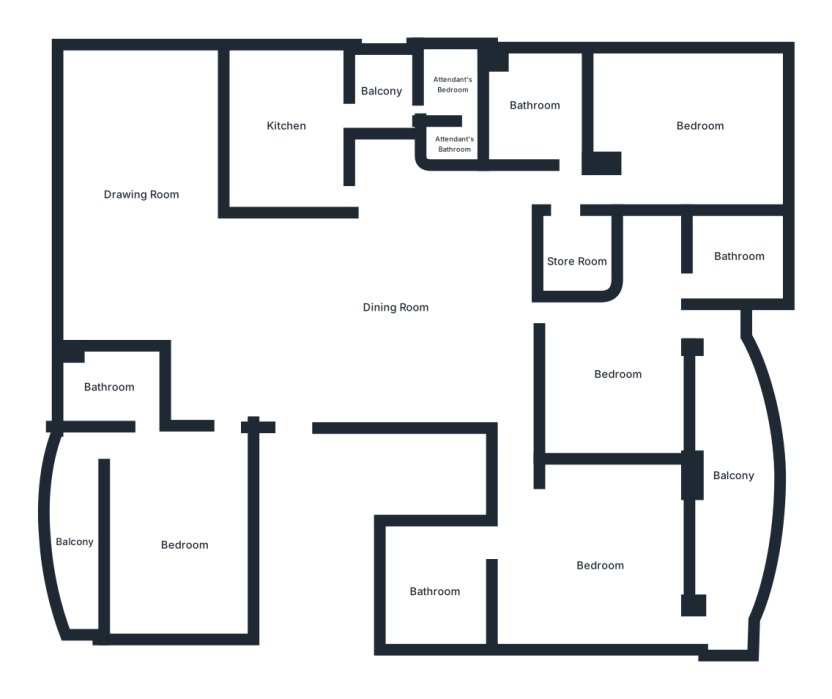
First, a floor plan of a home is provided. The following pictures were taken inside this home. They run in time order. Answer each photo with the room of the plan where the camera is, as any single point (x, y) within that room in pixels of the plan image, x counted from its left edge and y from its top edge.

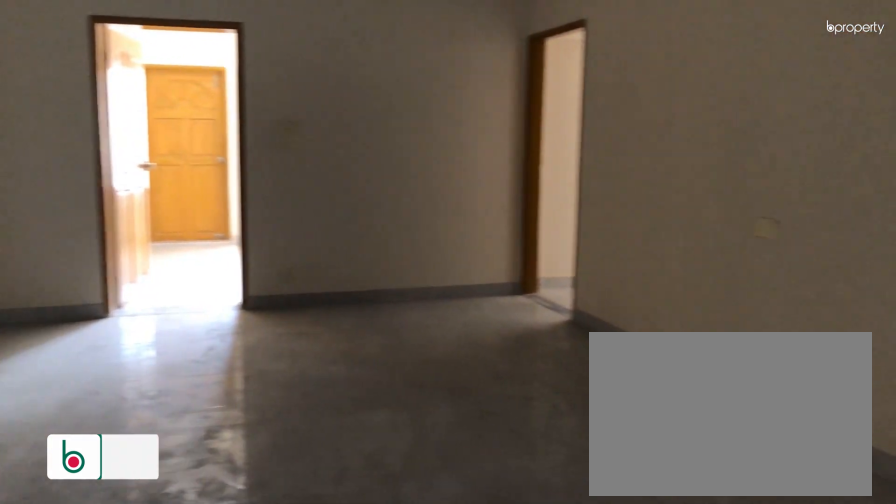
(396, 306)
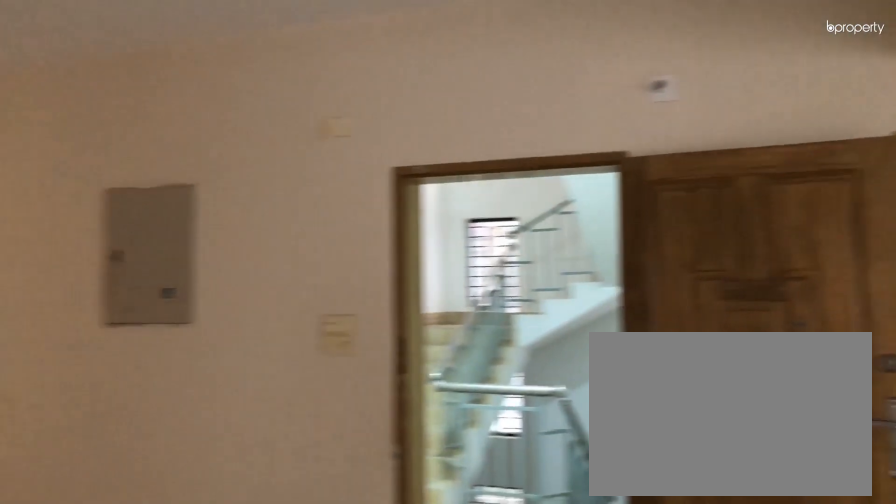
(396, 306)
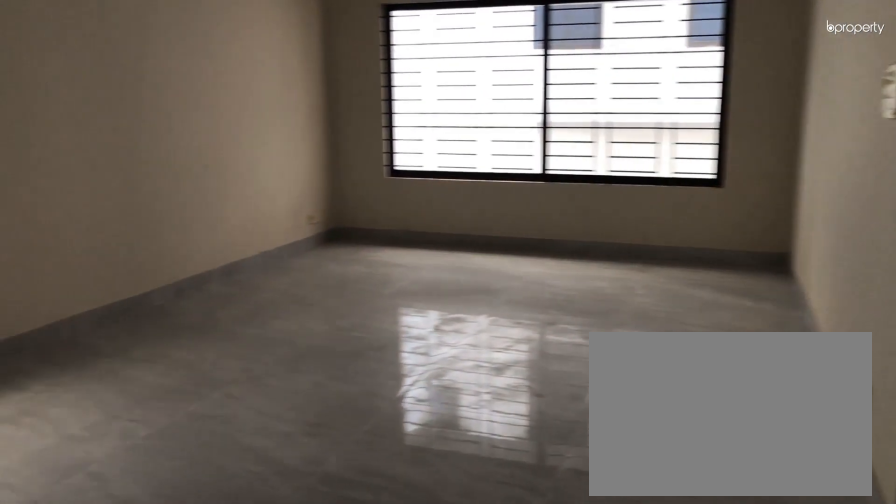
(138, 169)
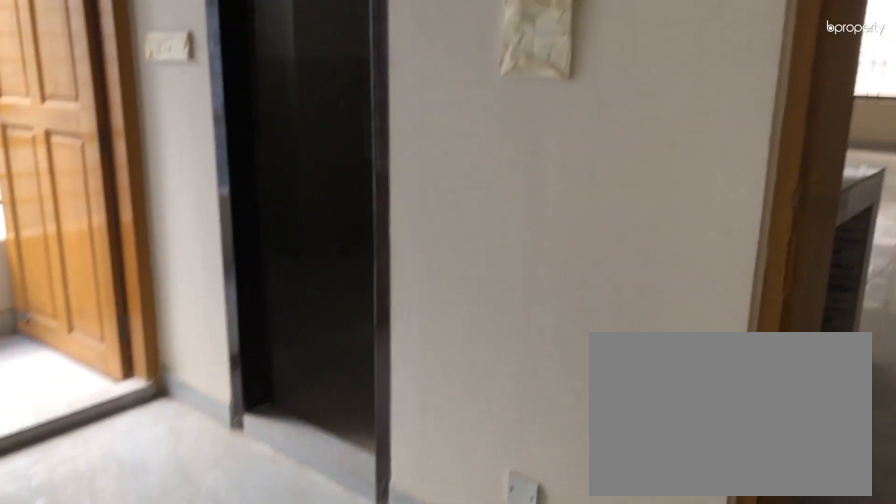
(177, 546)
